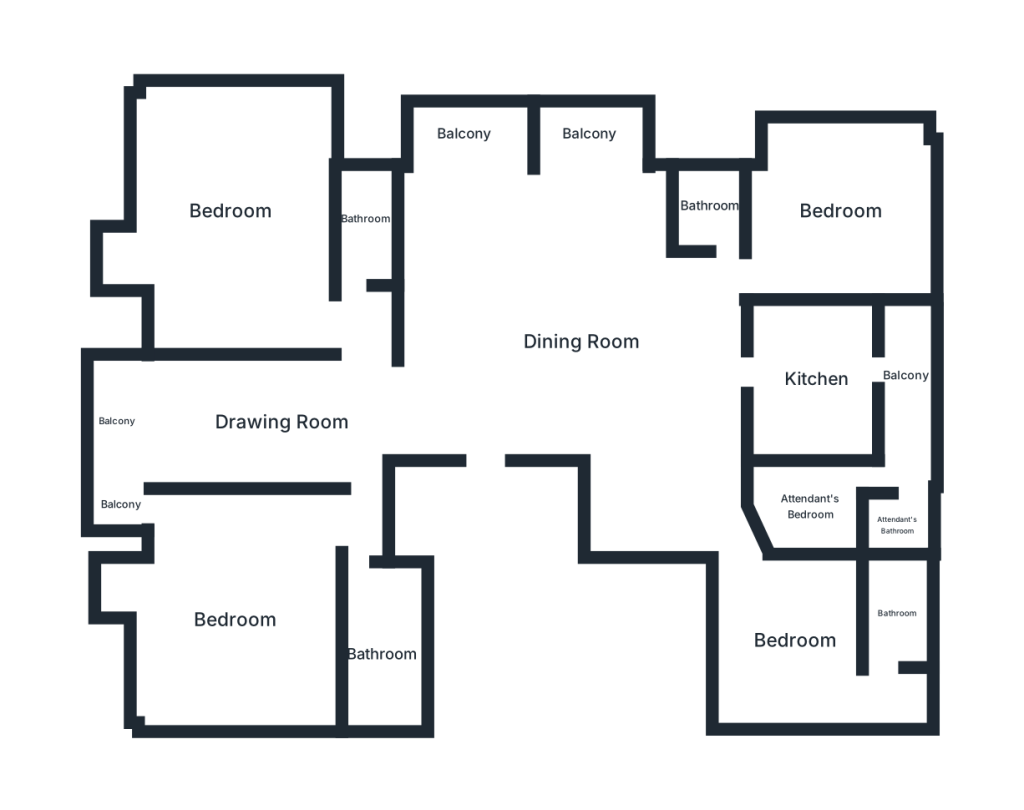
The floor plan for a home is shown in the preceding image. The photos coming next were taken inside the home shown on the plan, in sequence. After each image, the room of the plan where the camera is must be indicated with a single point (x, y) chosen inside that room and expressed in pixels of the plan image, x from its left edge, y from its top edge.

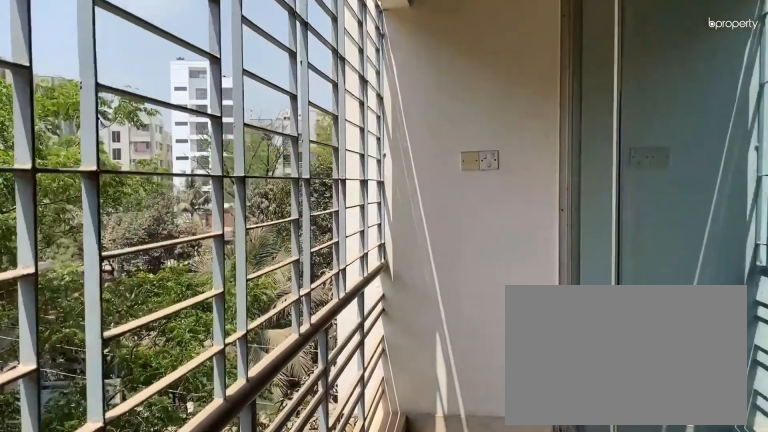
(121, 504)
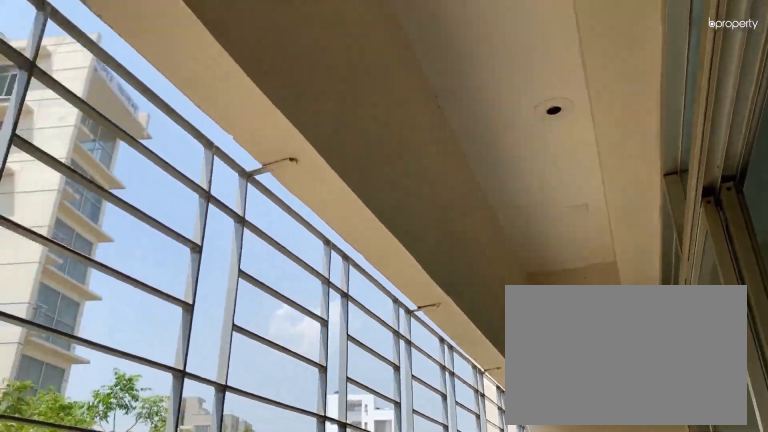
(121, 504)
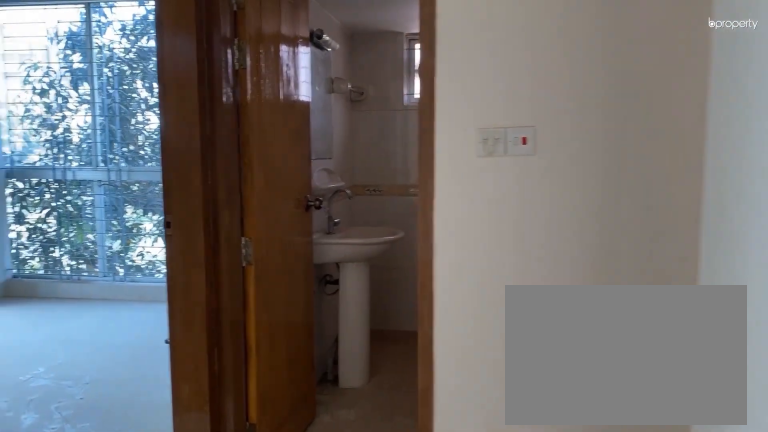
(334, 367)
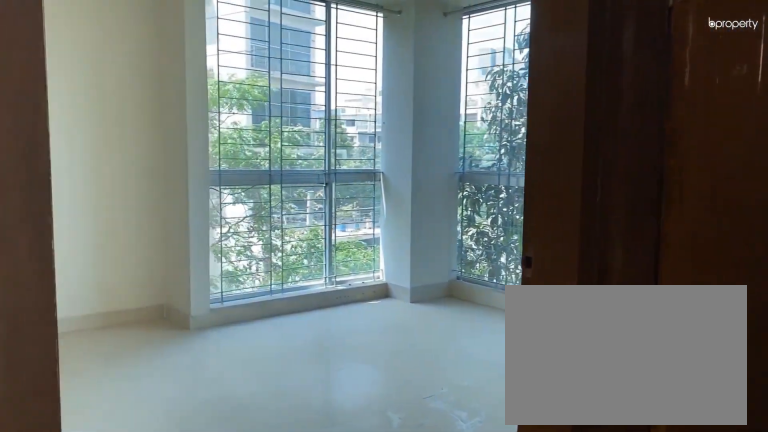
(229, 207)
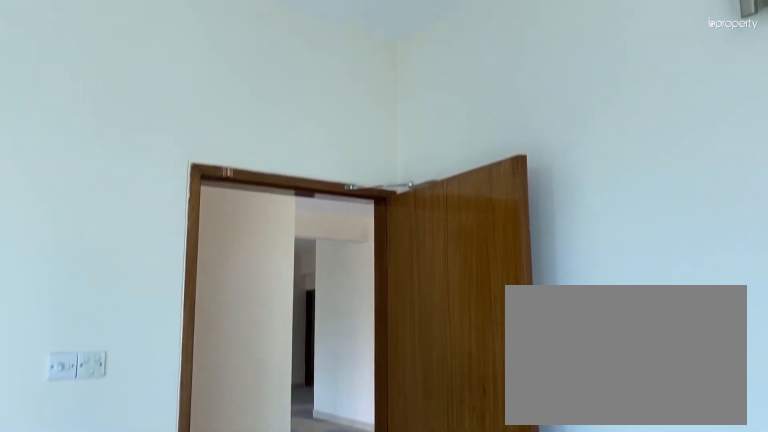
(229, 207)
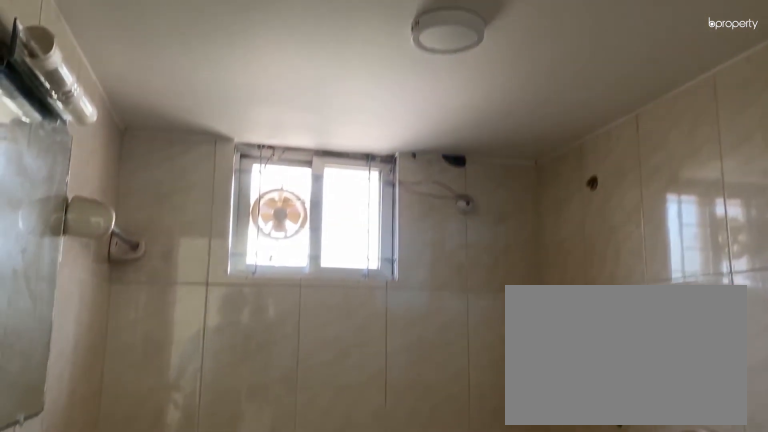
(368, 220)
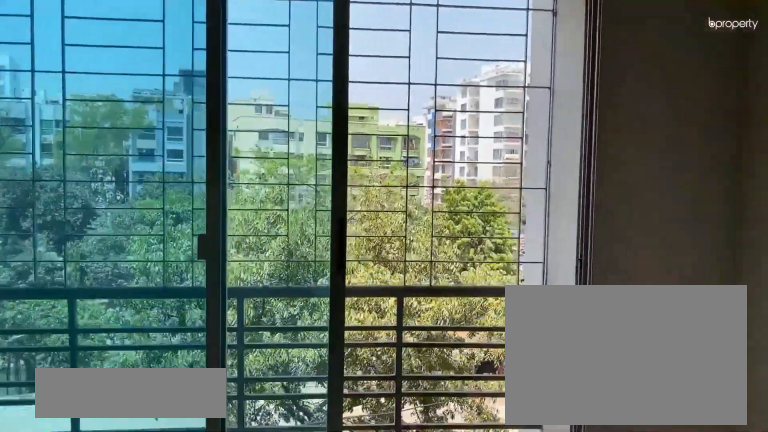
(586, 186)
